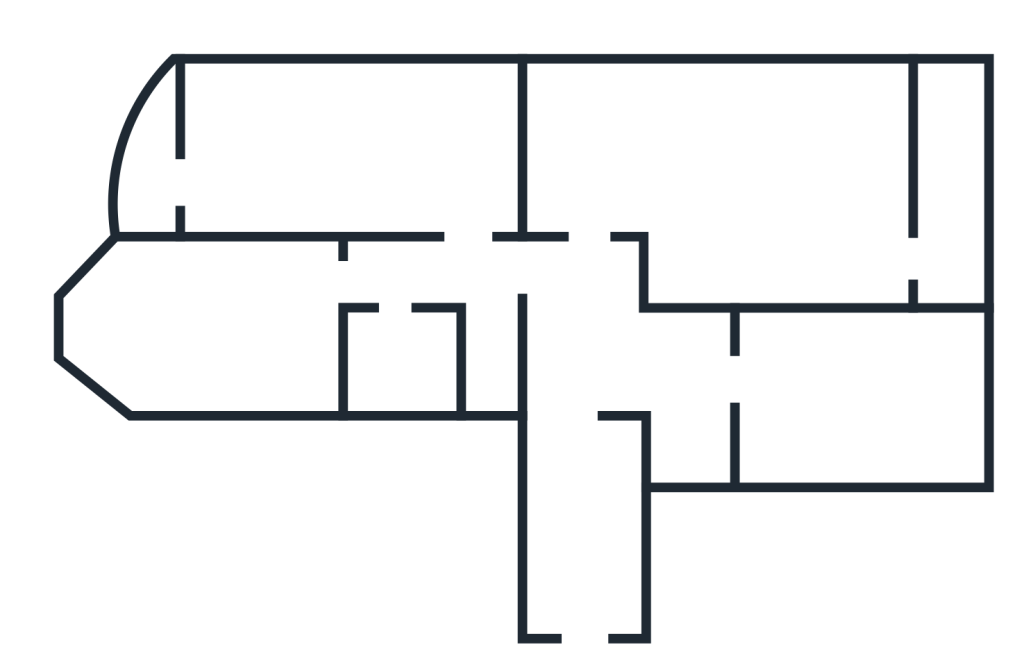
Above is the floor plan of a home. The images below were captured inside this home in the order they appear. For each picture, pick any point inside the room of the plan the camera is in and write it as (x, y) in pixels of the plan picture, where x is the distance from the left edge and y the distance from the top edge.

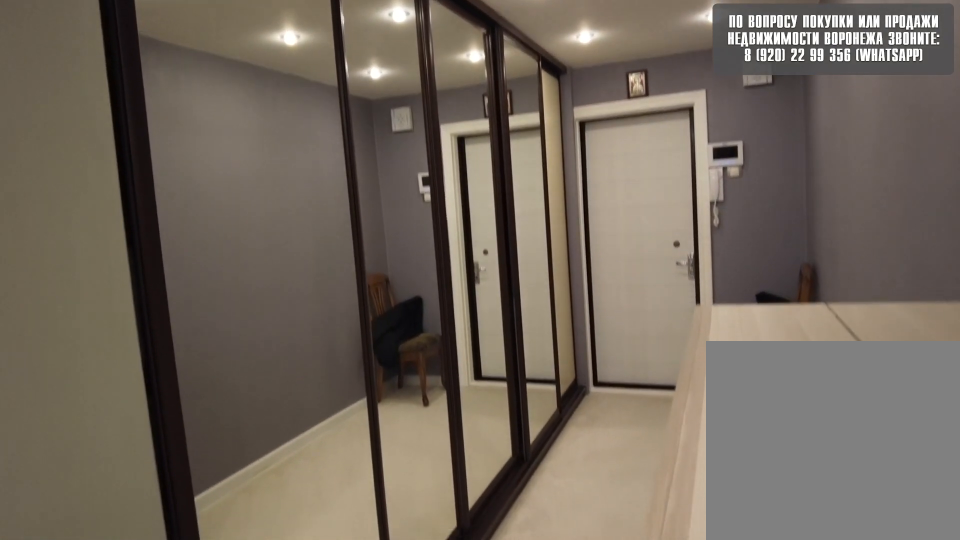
(590, 374)
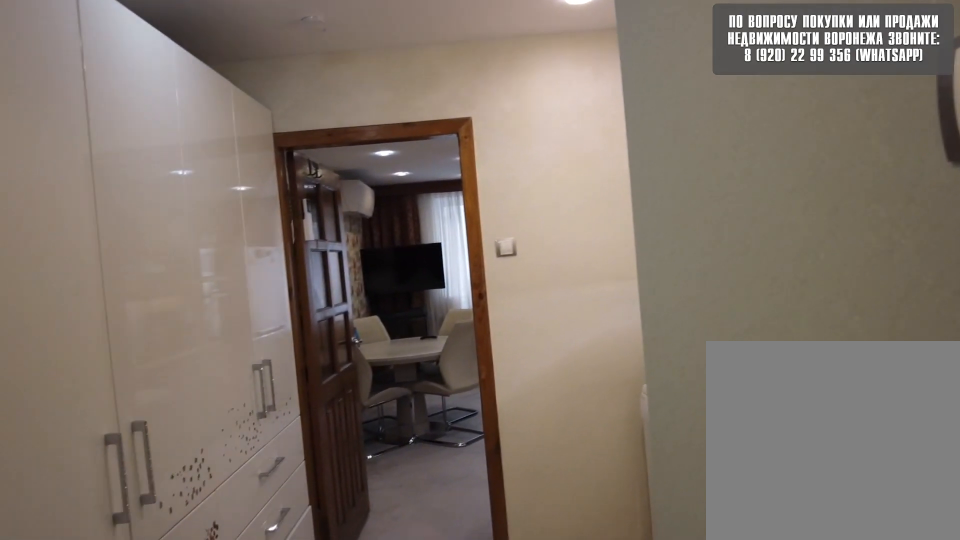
(590, 374)
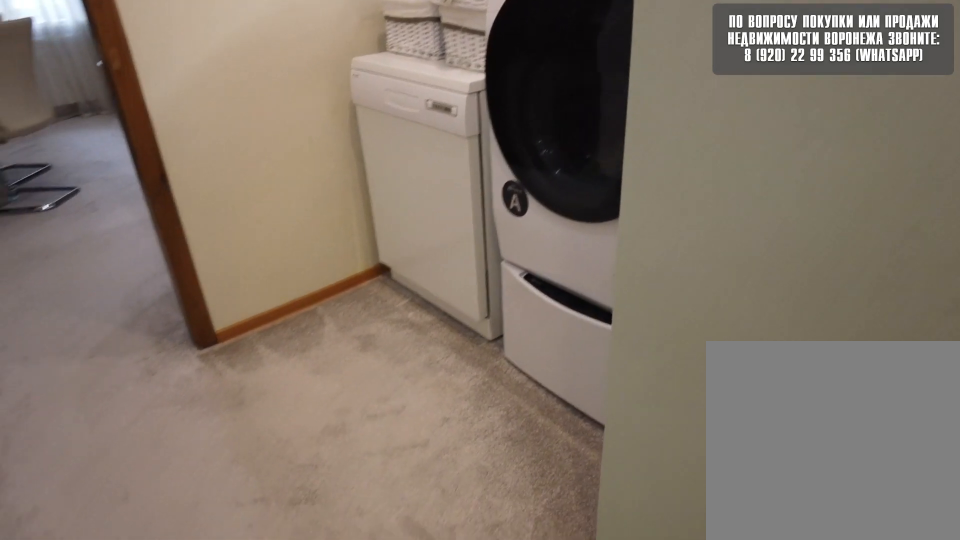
(700, 382)
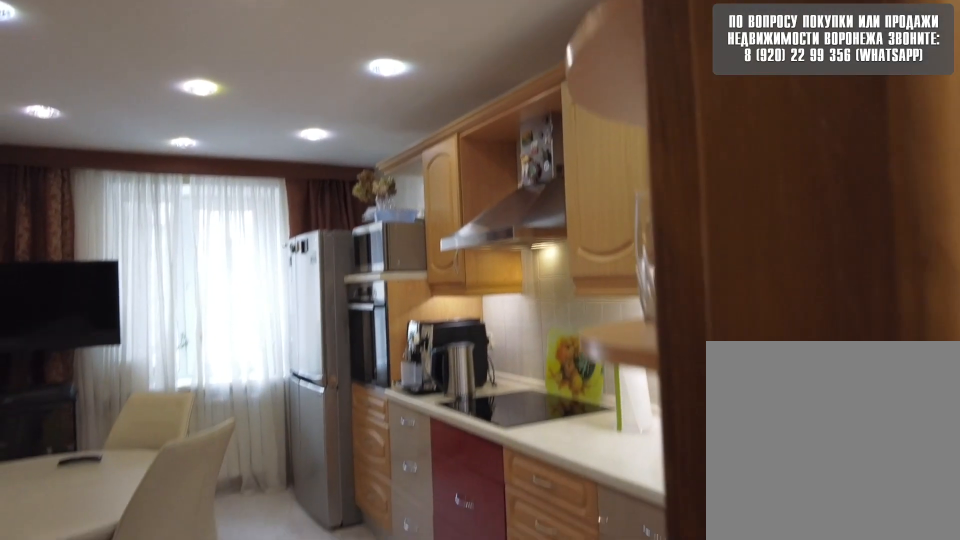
(819, 399)
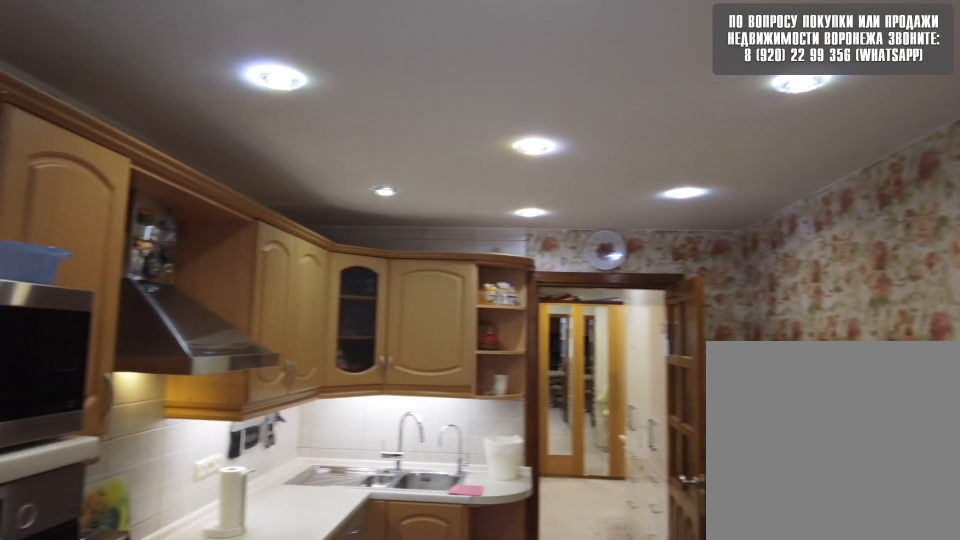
(819, 399)
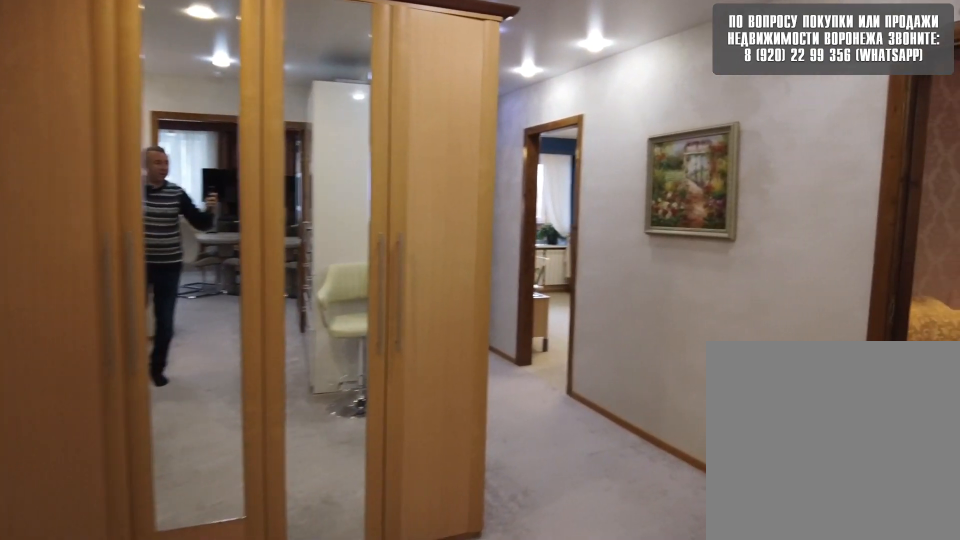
(602, 366)
